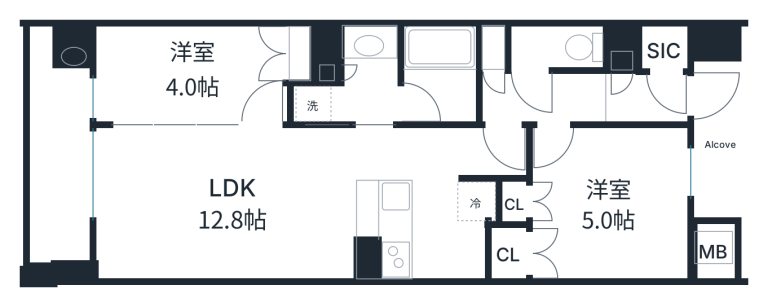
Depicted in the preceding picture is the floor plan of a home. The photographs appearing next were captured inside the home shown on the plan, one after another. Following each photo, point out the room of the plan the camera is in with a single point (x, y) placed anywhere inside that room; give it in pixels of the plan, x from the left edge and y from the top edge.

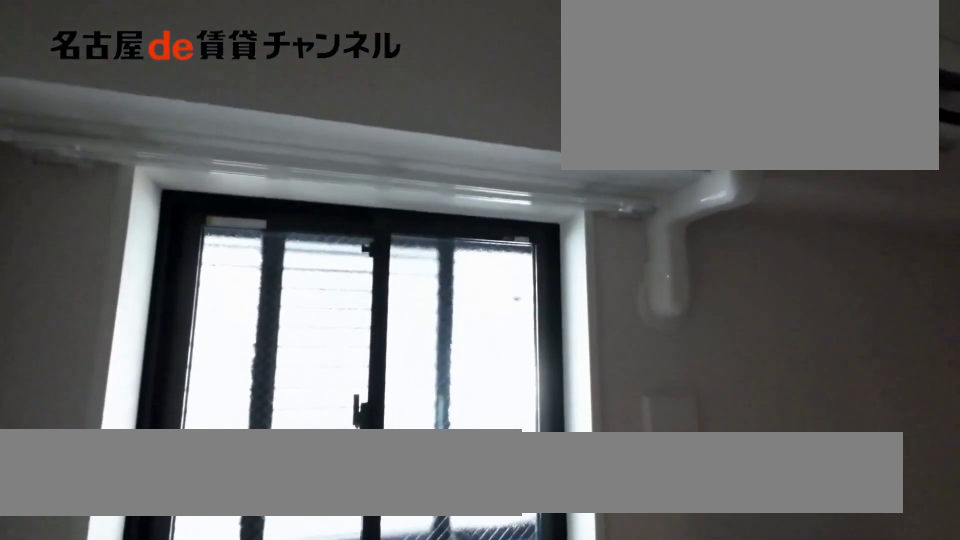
(608, 201)
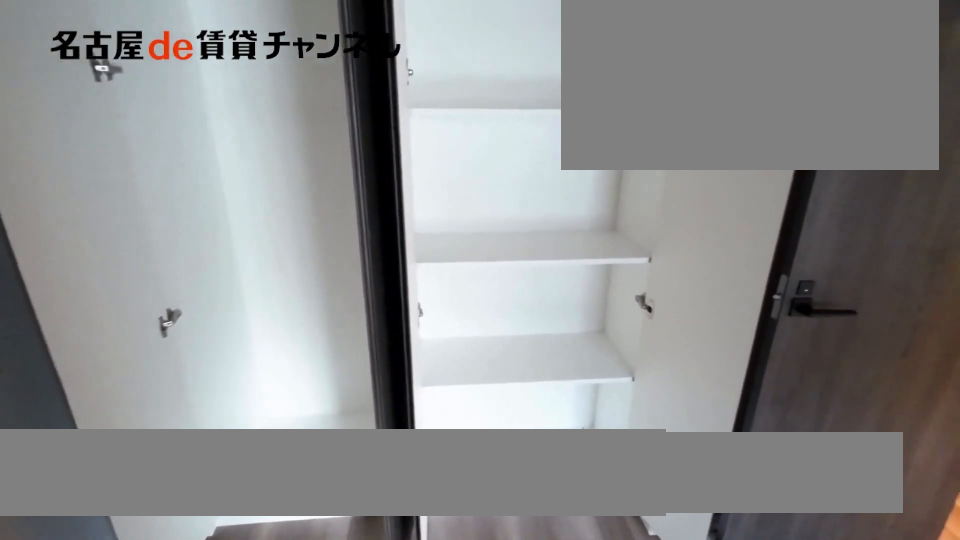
(511, 232)
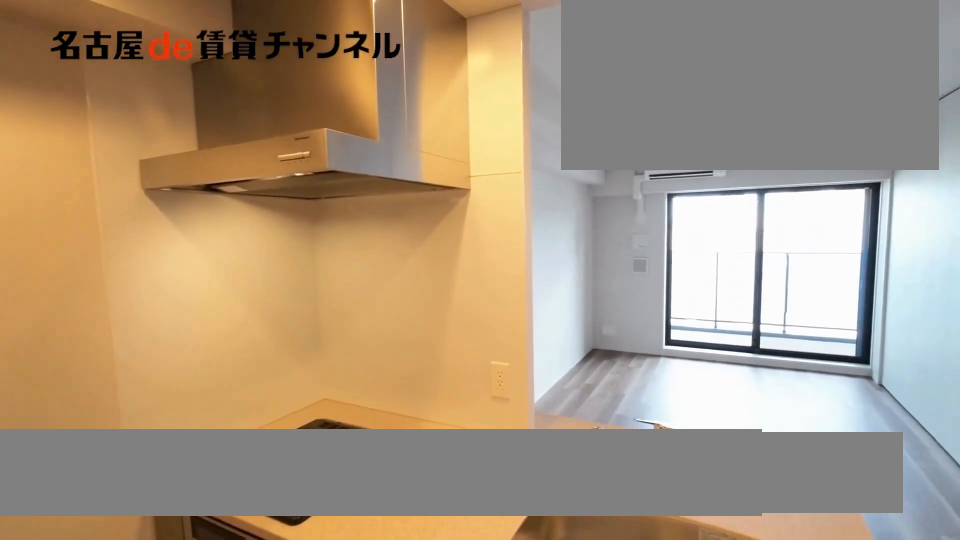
(416, 229)
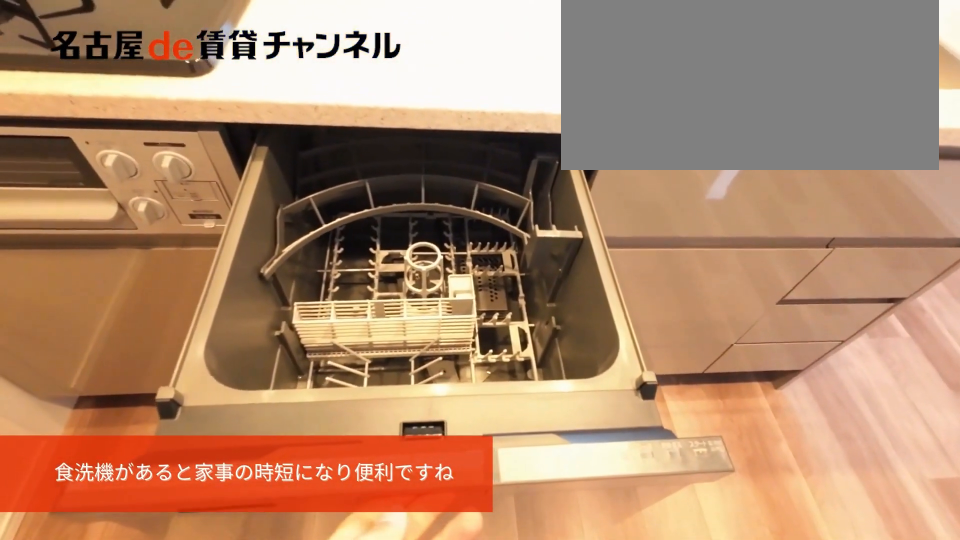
(416, 229)
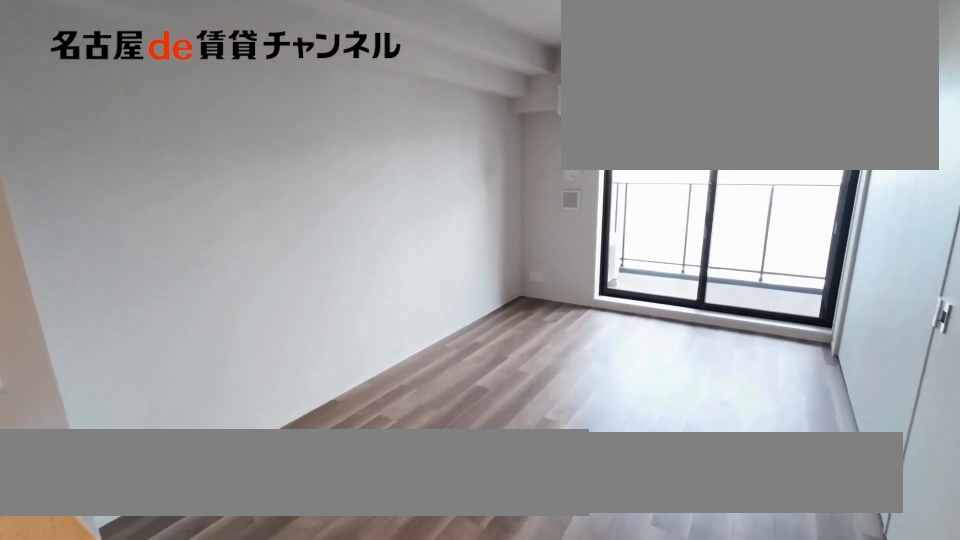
(221, 201)
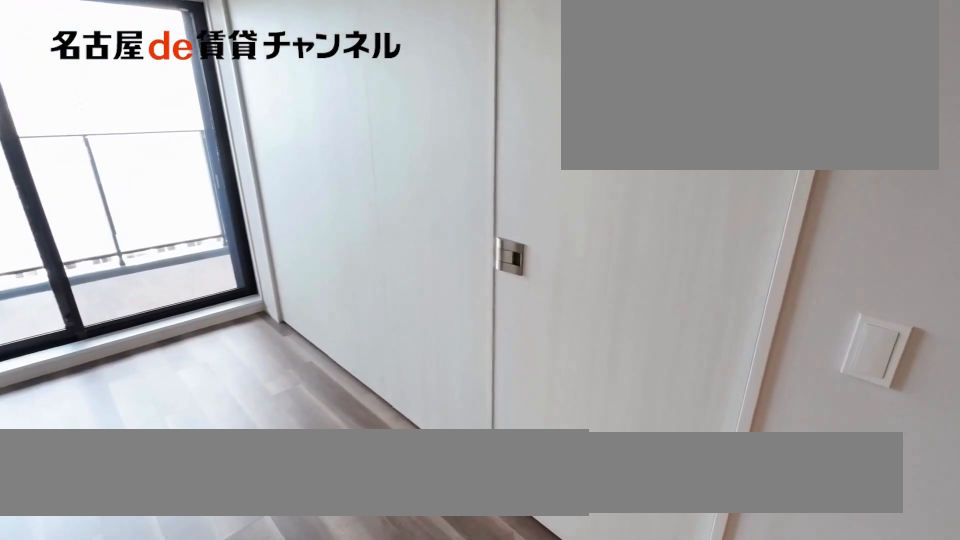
(221, 201)
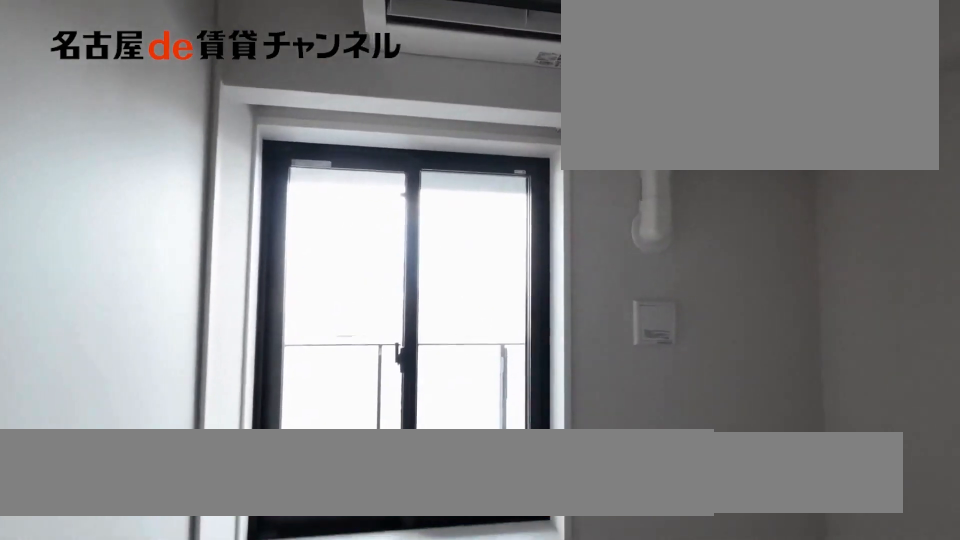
(188, 77)
